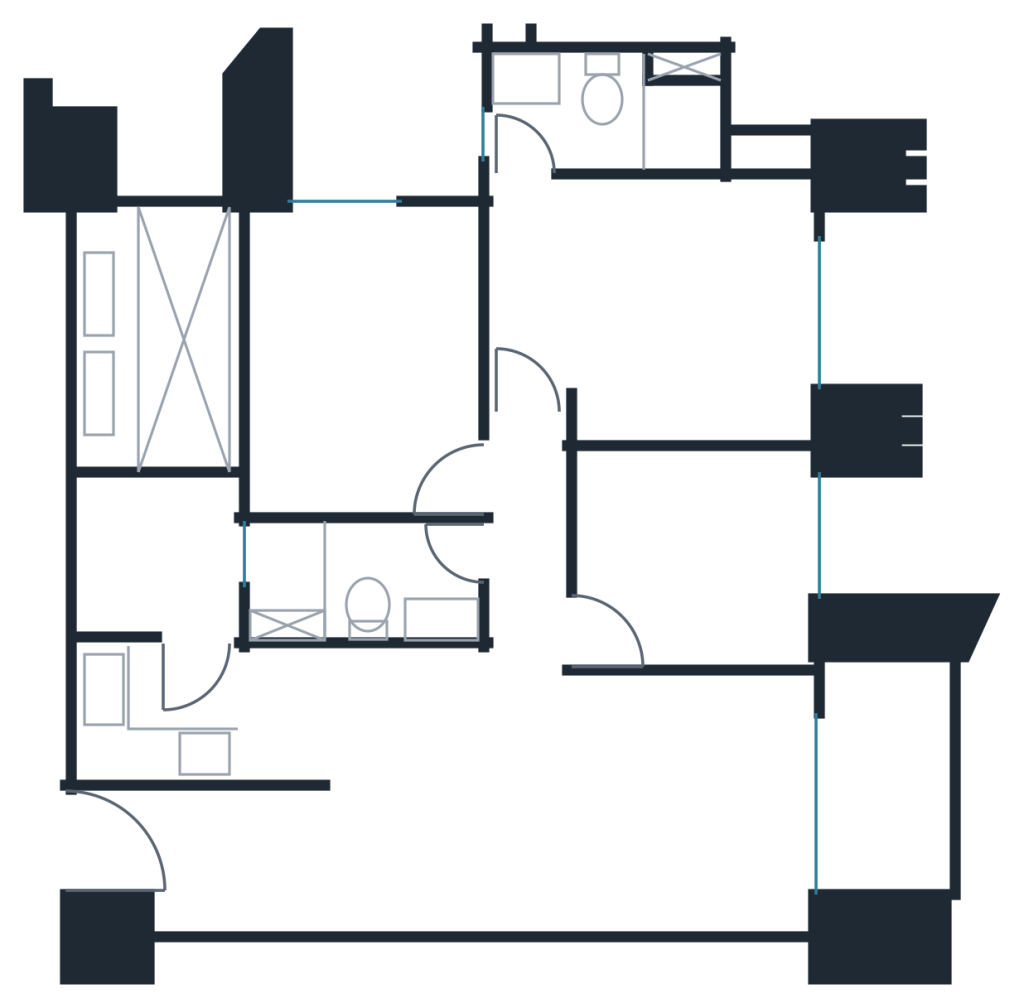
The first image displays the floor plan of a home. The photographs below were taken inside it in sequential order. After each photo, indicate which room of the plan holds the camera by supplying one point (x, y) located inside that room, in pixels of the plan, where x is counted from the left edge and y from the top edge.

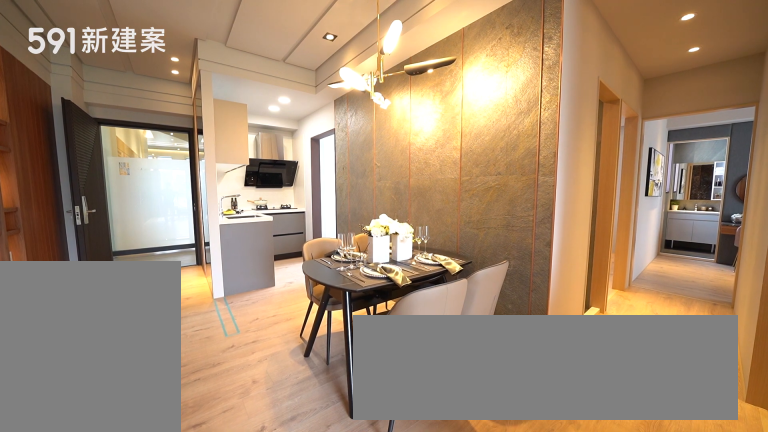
(401, 758)
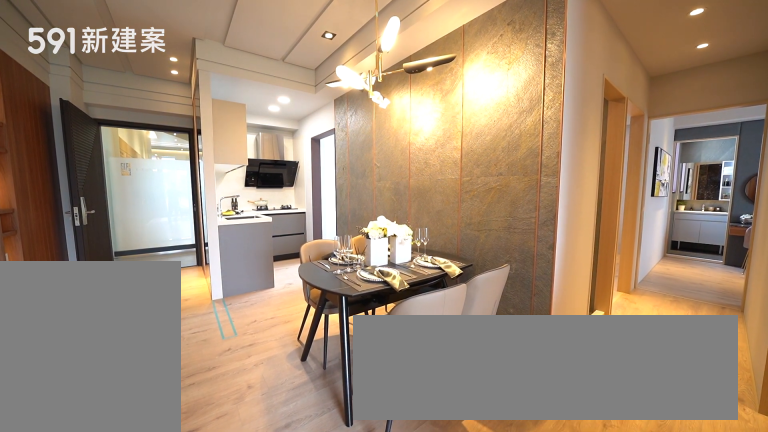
(401, 758)
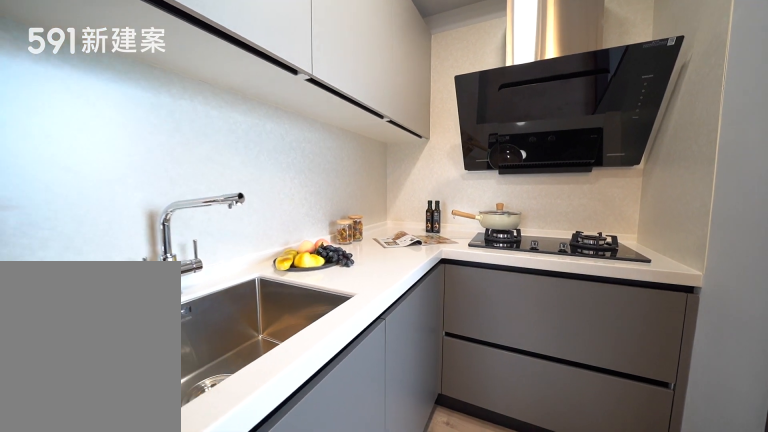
(206, 716)
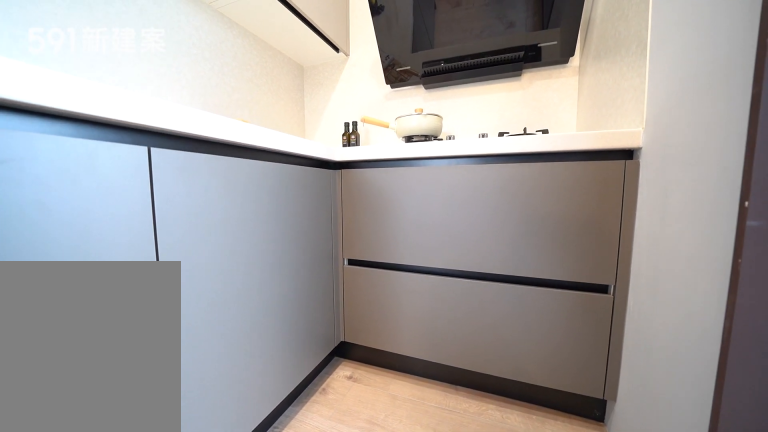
(206, 716)
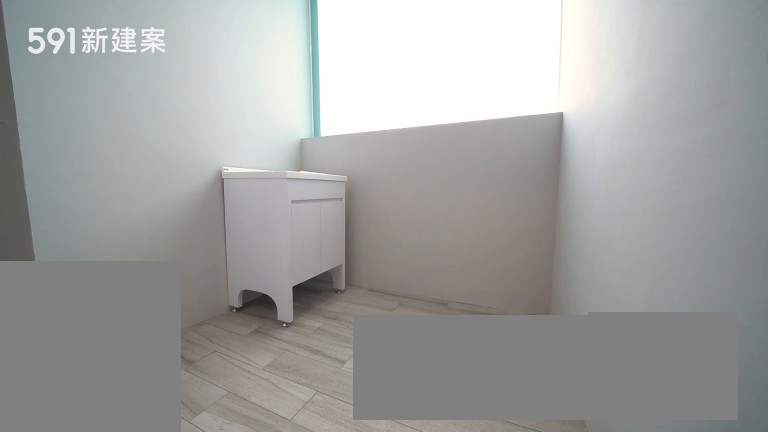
(151, 558)
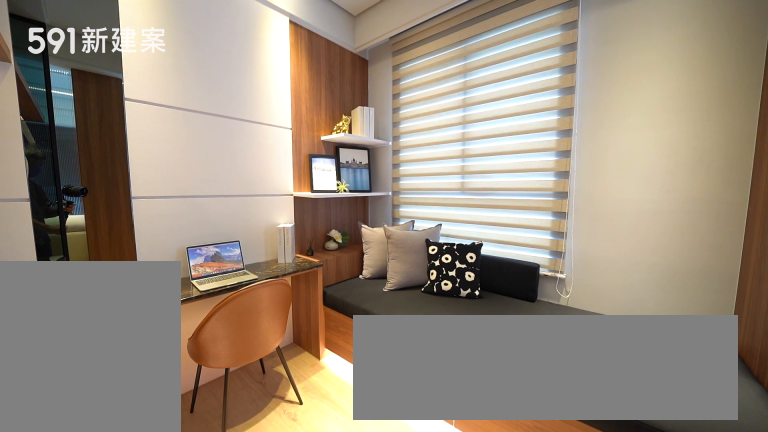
(698, 558)
